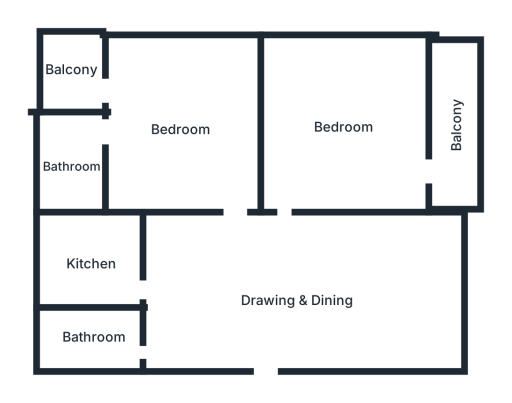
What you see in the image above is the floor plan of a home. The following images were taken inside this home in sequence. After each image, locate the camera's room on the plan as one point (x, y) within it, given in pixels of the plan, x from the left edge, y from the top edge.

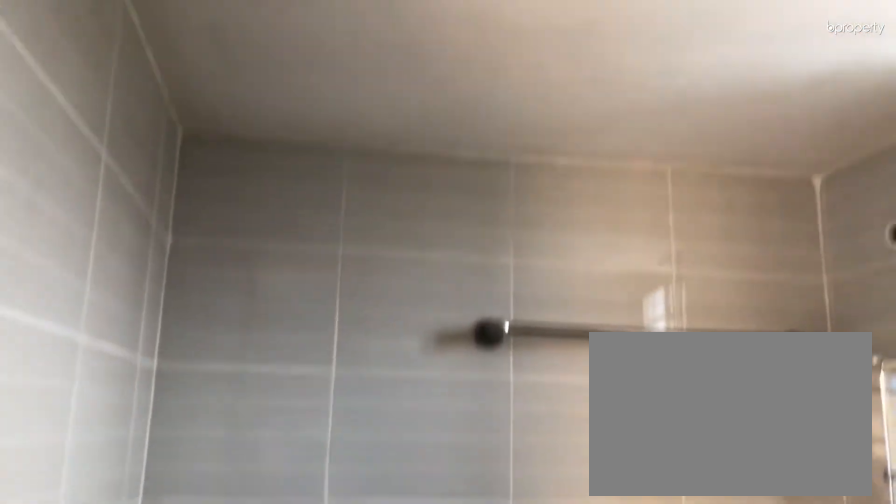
(69, 159)
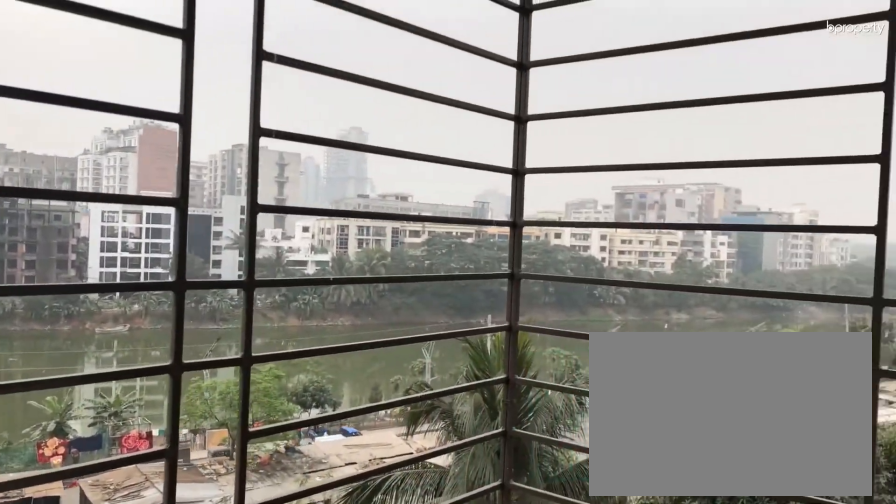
(78, 86)
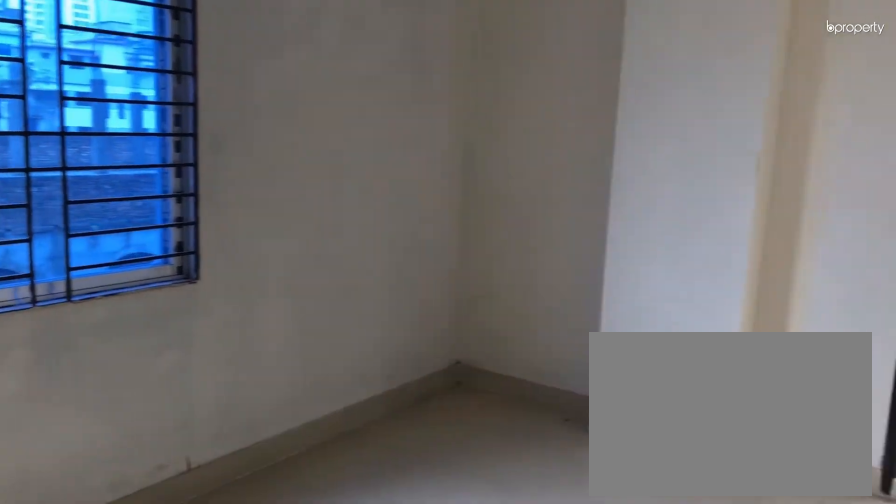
(343, 134)
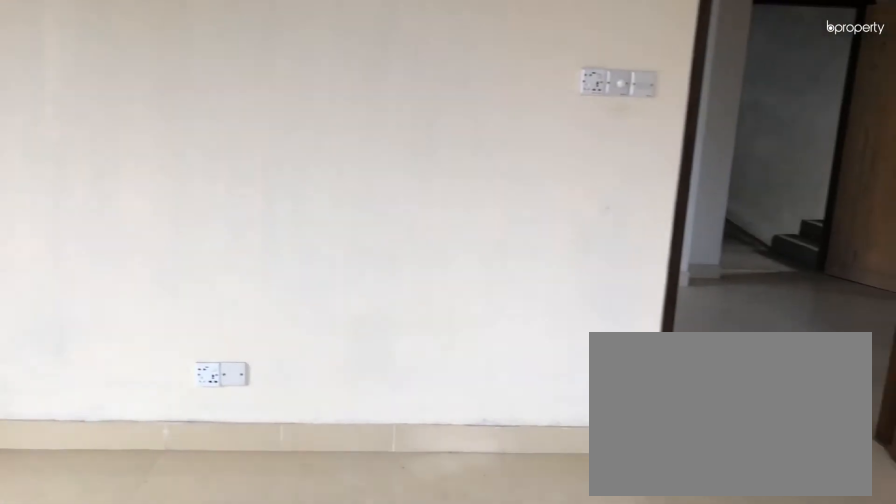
(343, 134)
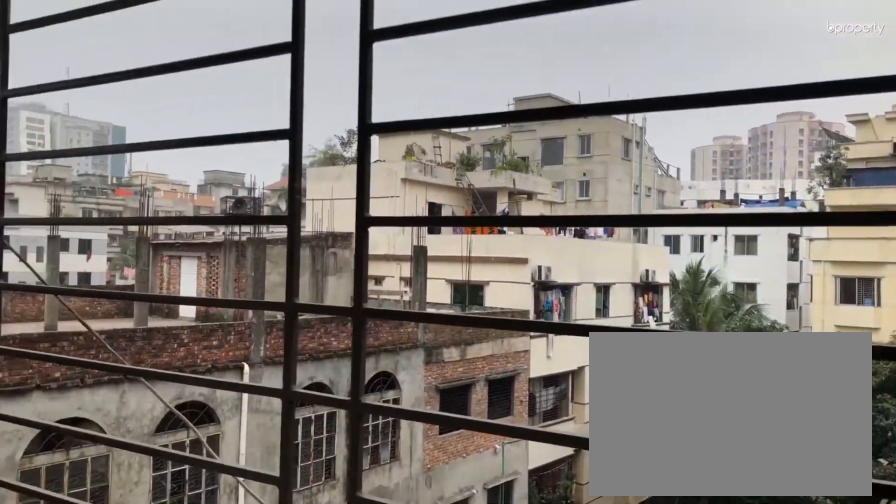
(457, 129)
